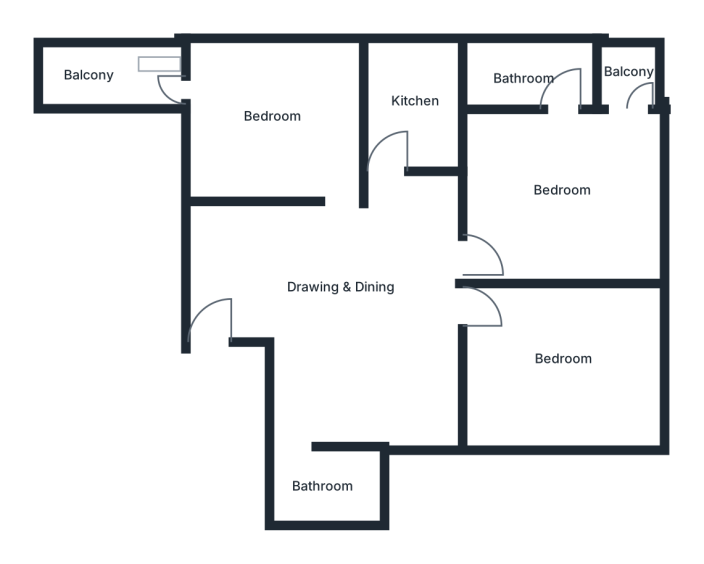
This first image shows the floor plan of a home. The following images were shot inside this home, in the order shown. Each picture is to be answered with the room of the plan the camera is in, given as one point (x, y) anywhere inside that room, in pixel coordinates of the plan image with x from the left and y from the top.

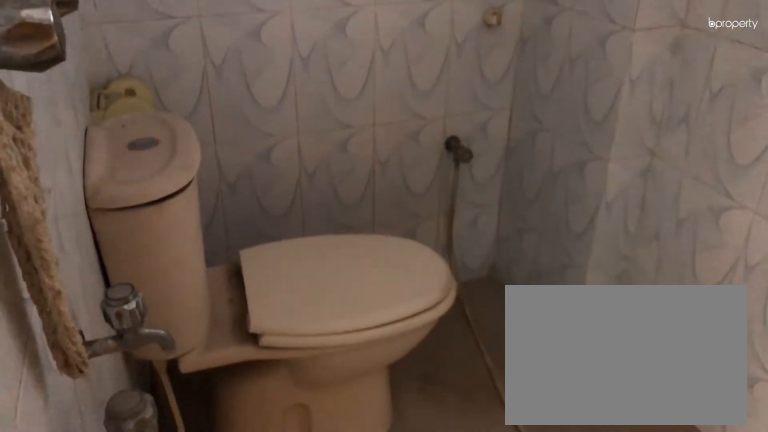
(523, 81)
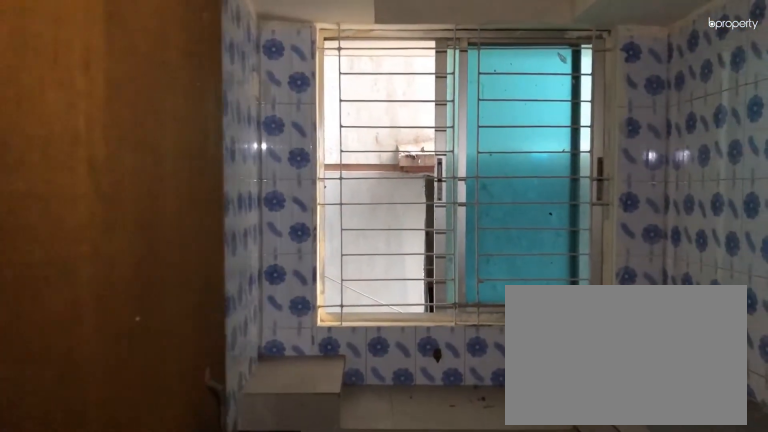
(415, 96)
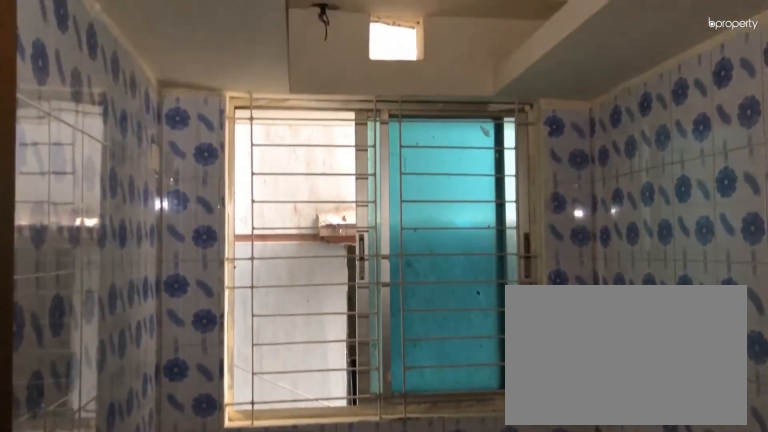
(415, 96)
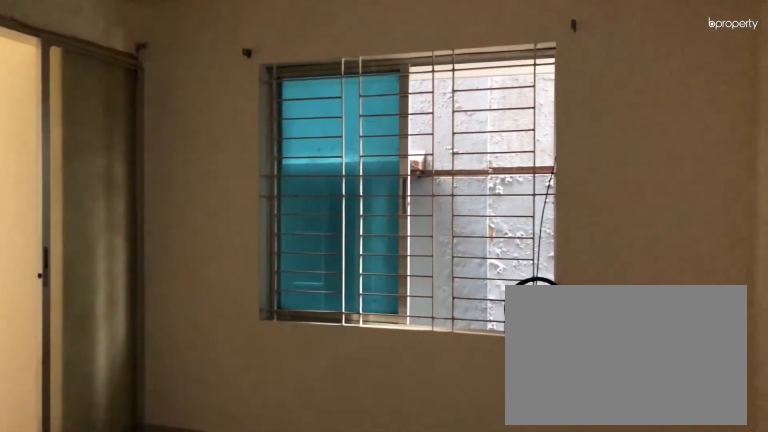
(270, 115)
